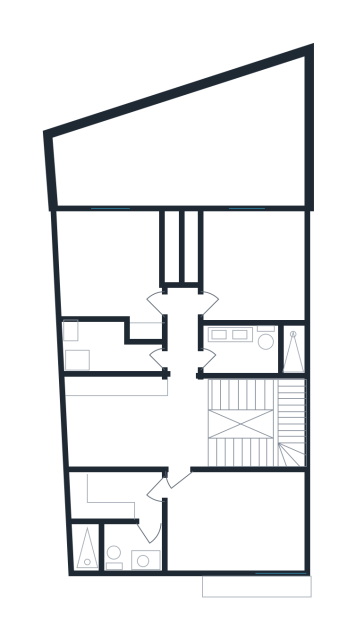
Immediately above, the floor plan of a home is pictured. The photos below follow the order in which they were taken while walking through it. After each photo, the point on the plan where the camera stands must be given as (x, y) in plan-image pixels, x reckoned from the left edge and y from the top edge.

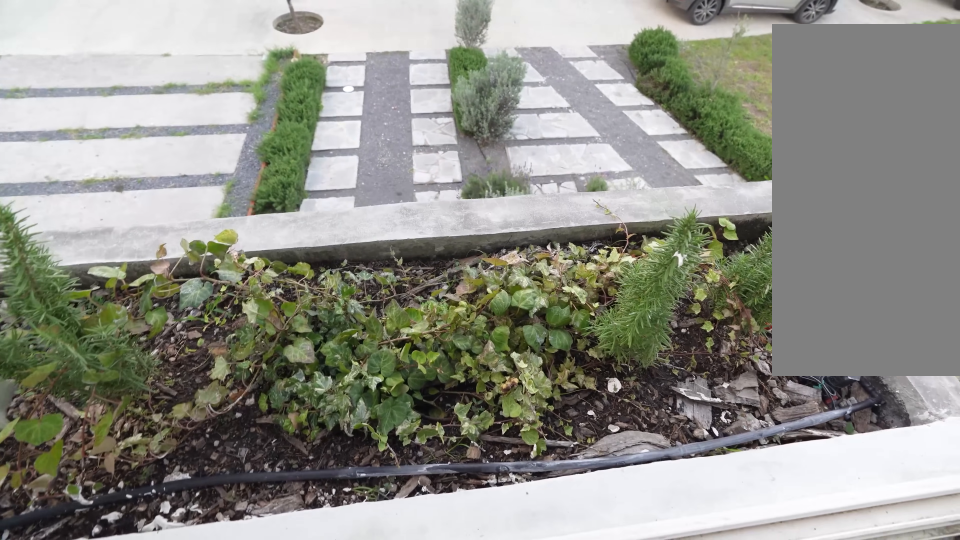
(238, 558)
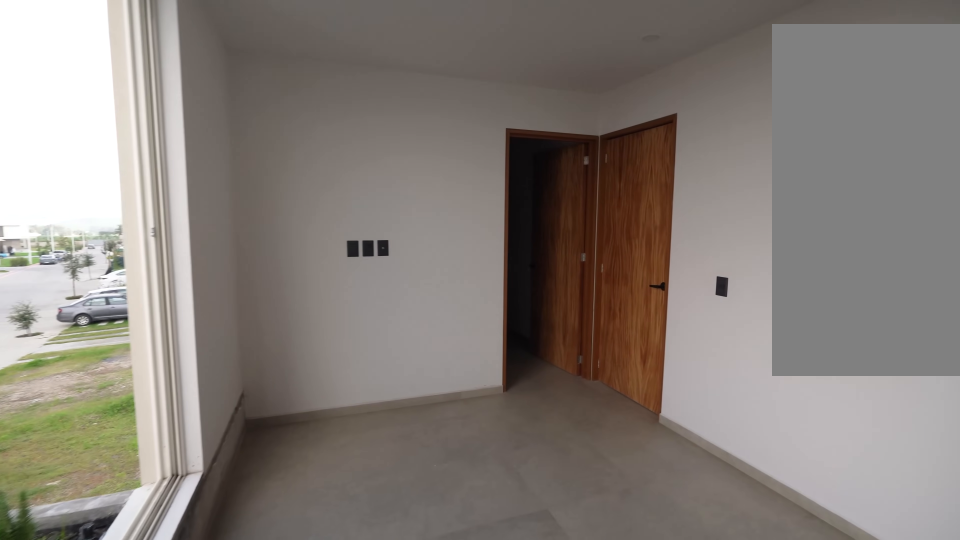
(281, 553)
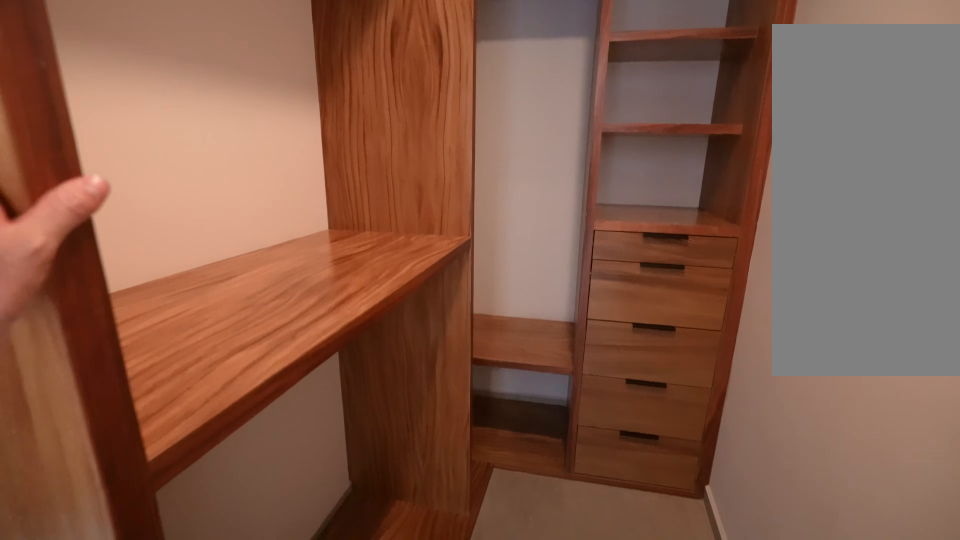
(124, 498)
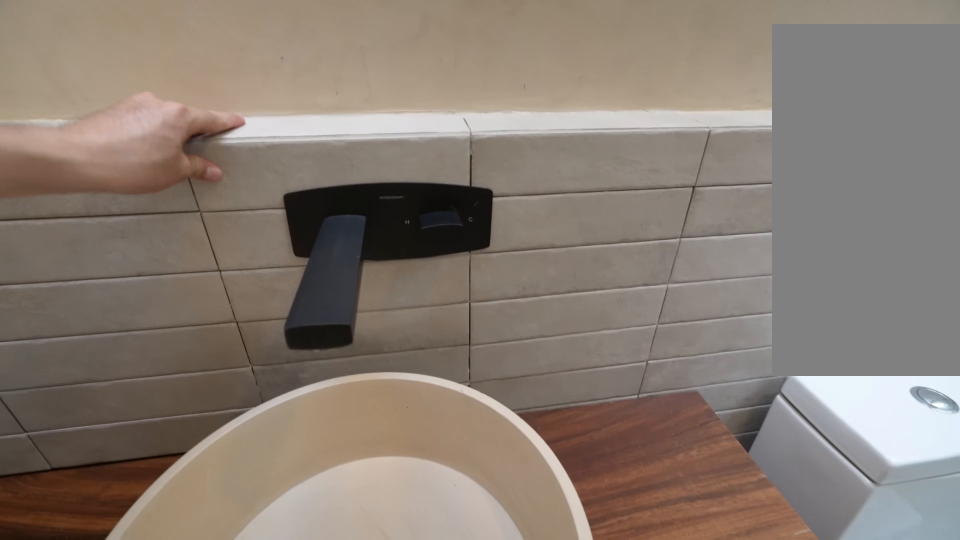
(138, 540)
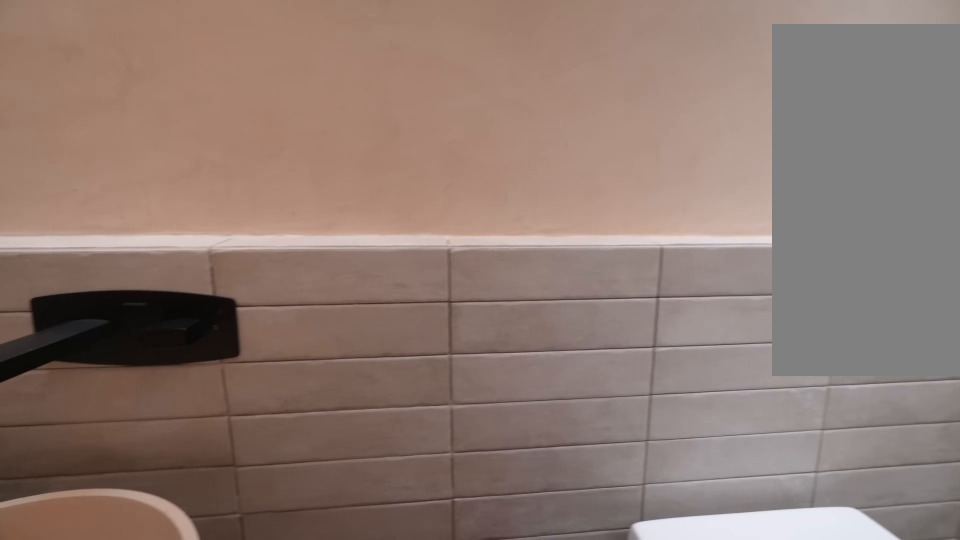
(104, 558)
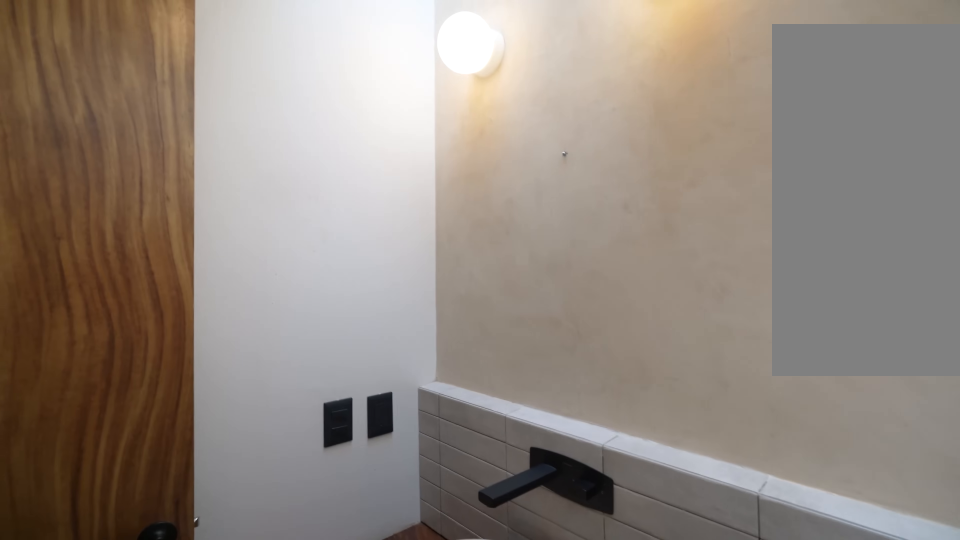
(125, 543)
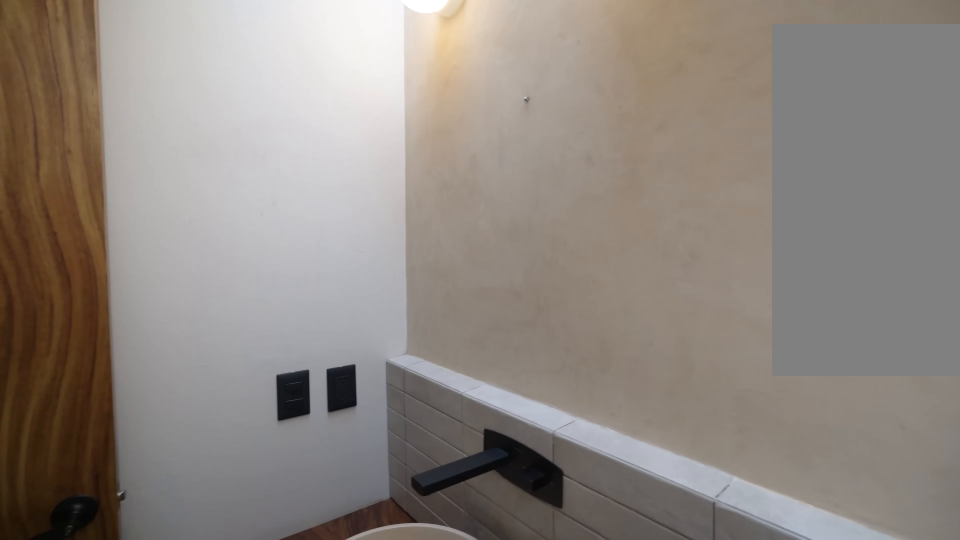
(131, 543)
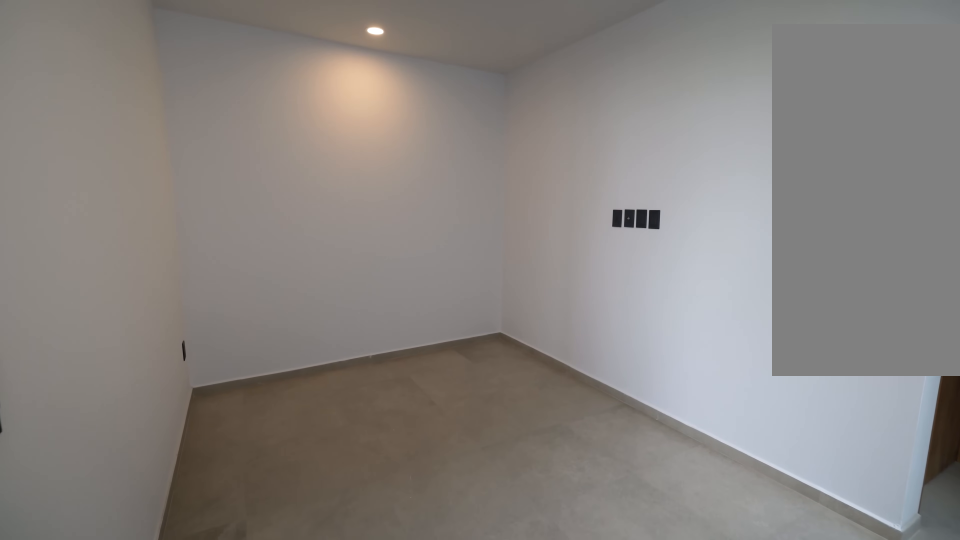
(179, 440)
